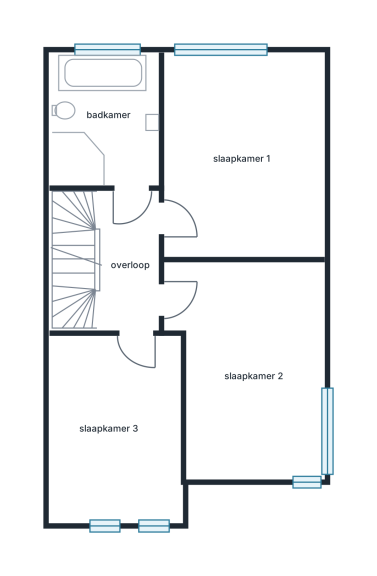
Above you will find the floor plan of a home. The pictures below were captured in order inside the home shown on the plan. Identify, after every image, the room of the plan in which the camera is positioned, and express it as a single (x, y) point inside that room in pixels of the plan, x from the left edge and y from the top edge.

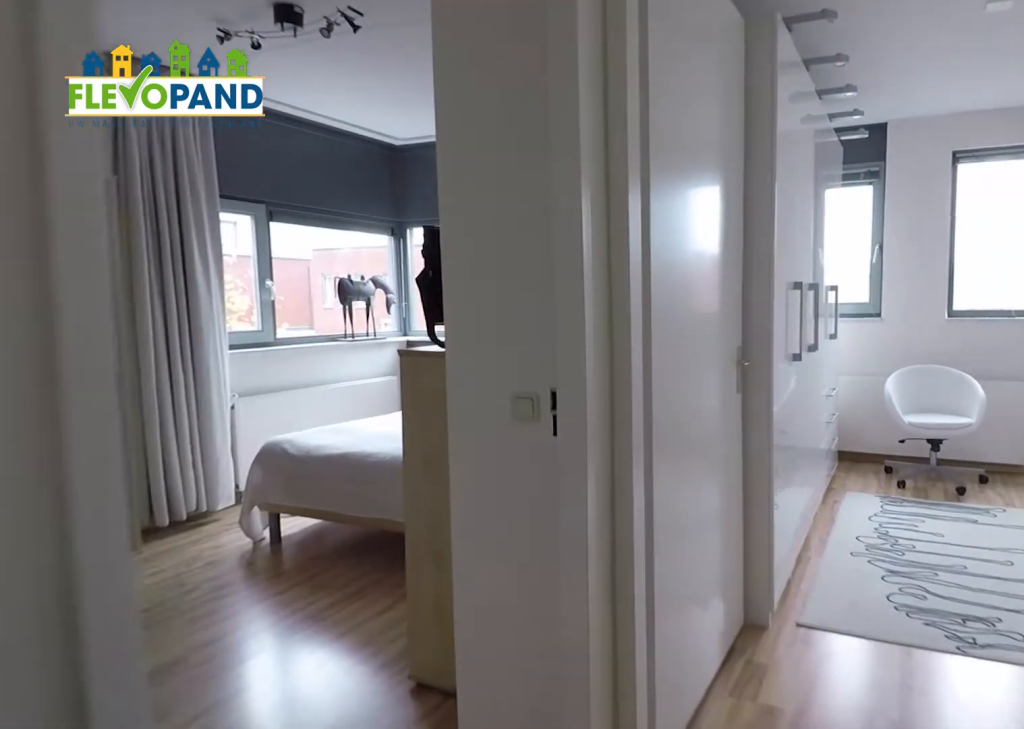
(128, 240)
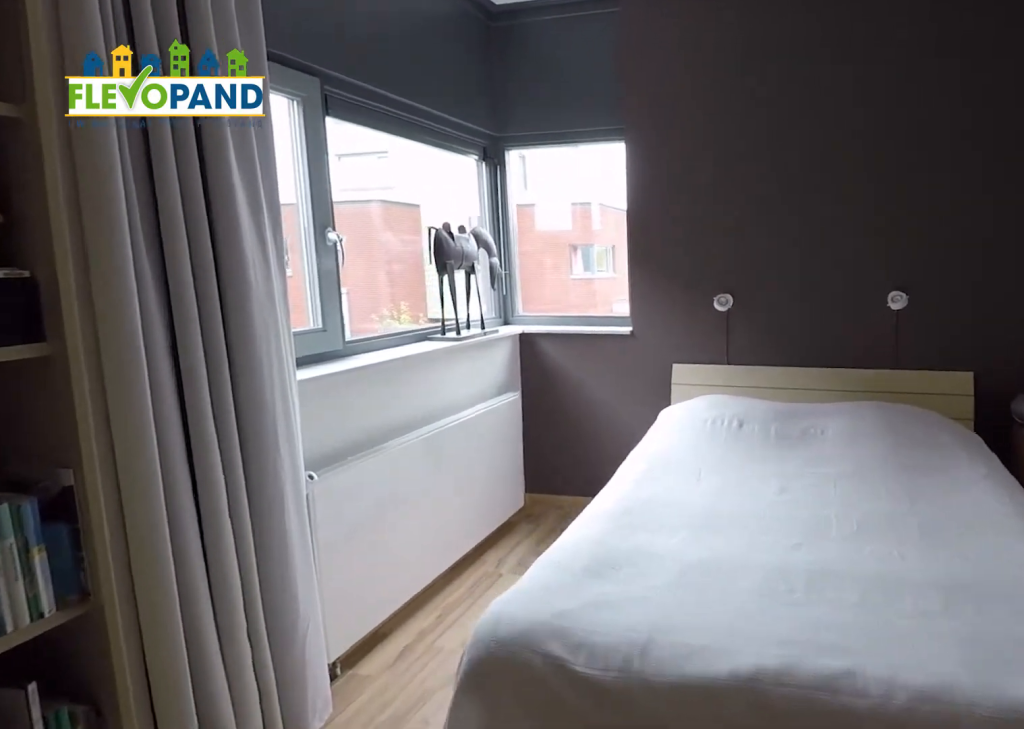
(253, 368)
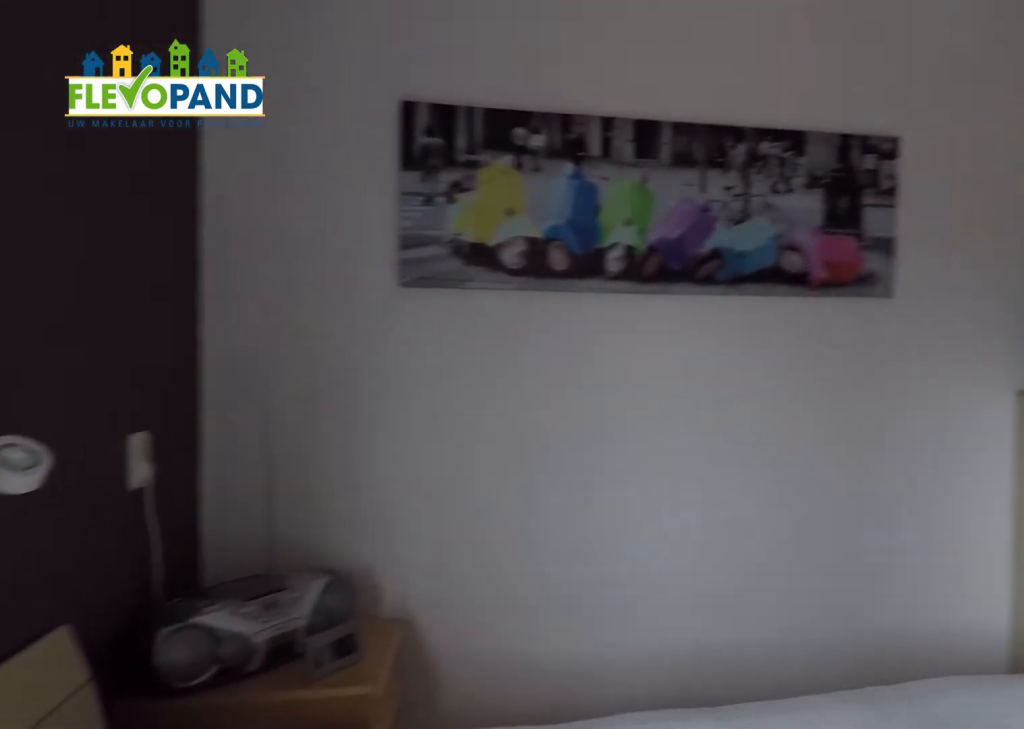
(253, 368)
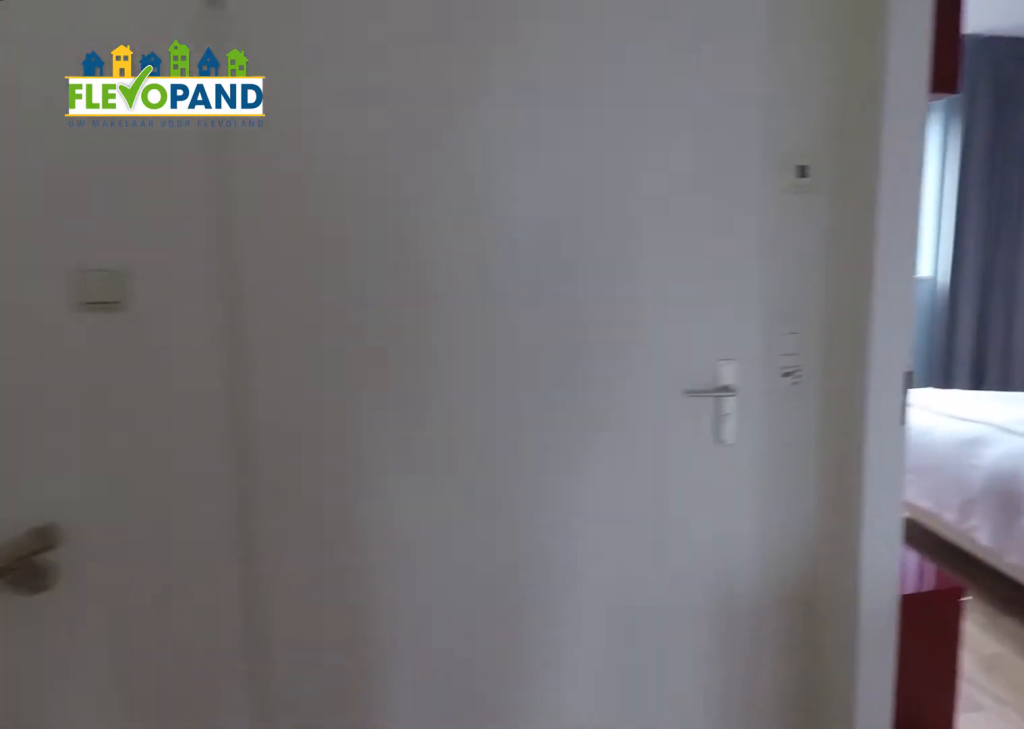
(128, 246)
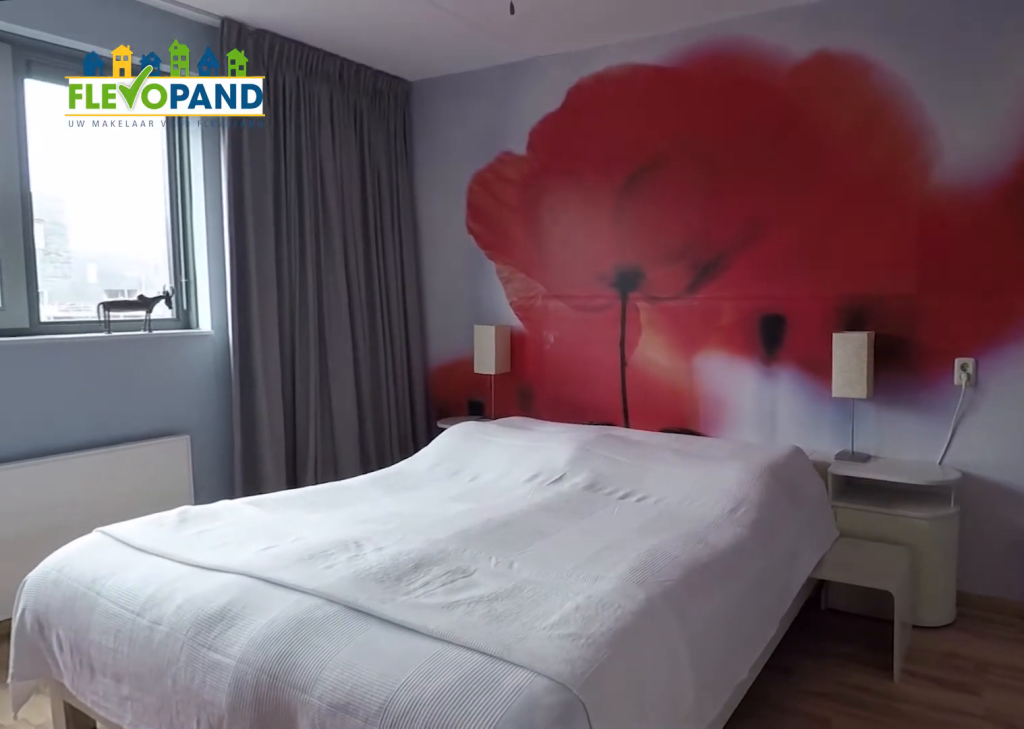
(246, 154)
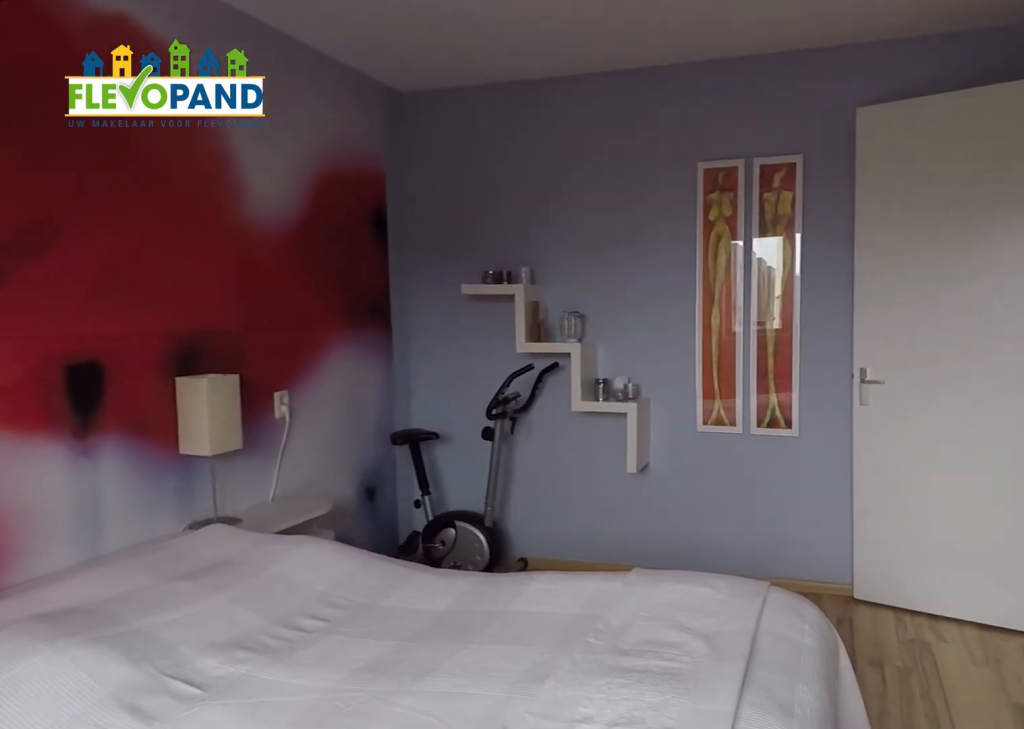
(246, 154)
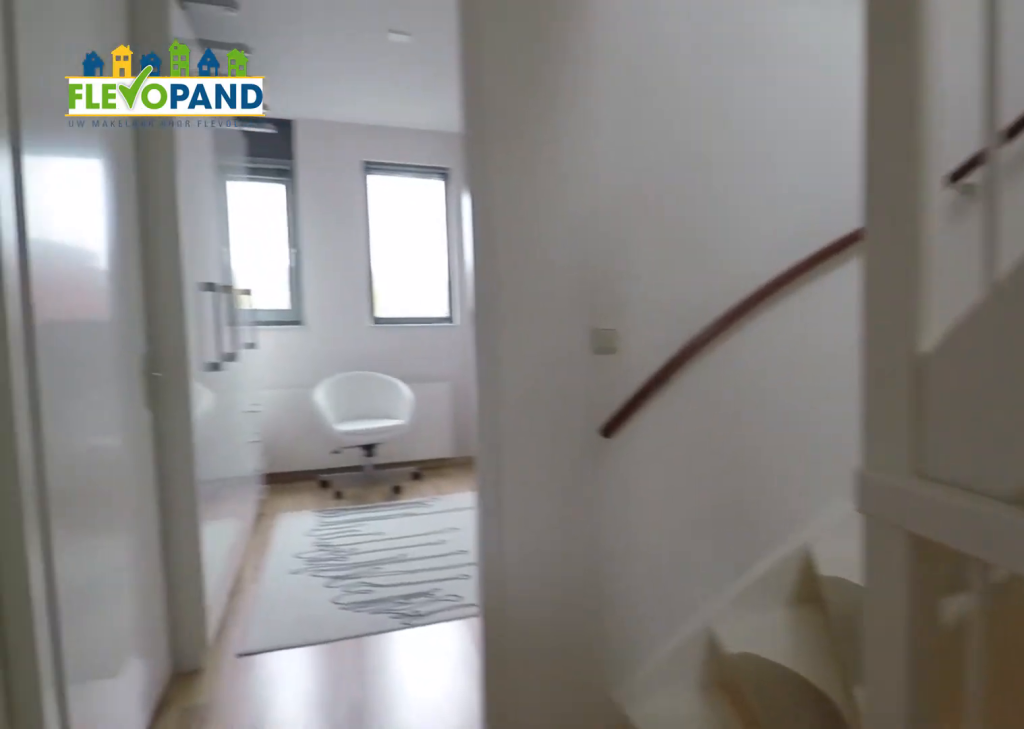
(131, 266)
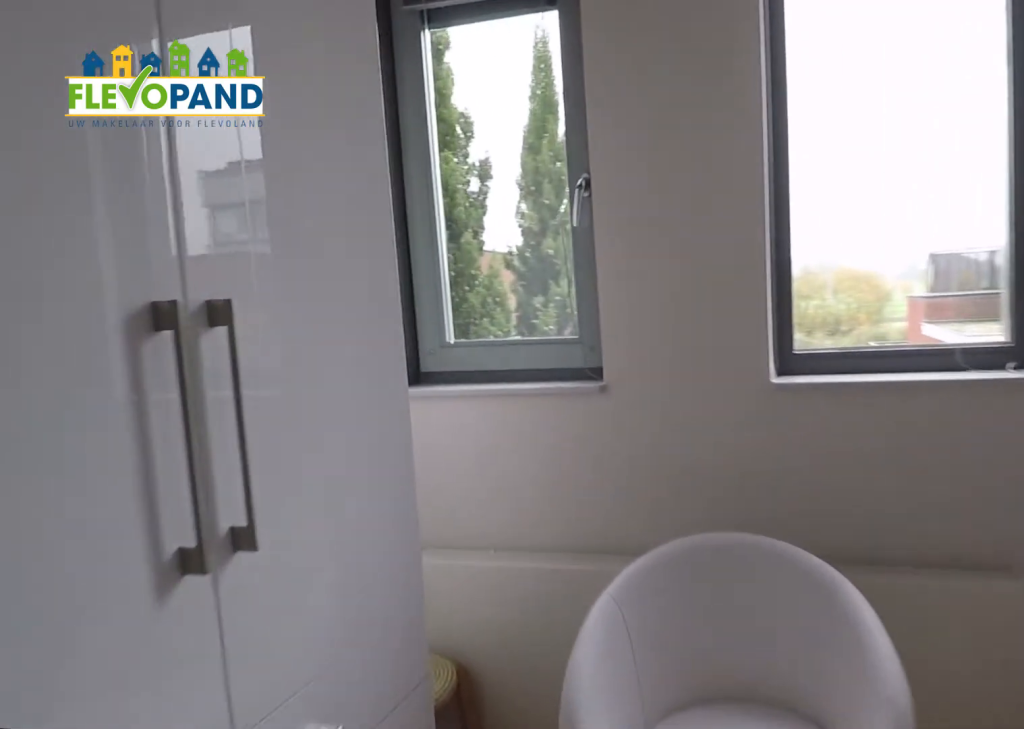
(116, 450)
